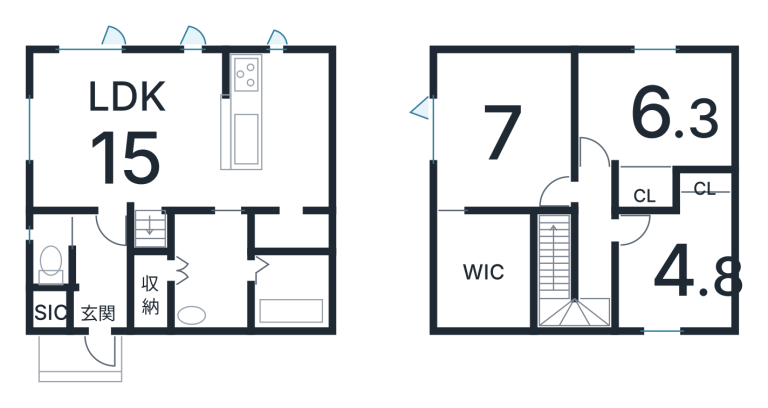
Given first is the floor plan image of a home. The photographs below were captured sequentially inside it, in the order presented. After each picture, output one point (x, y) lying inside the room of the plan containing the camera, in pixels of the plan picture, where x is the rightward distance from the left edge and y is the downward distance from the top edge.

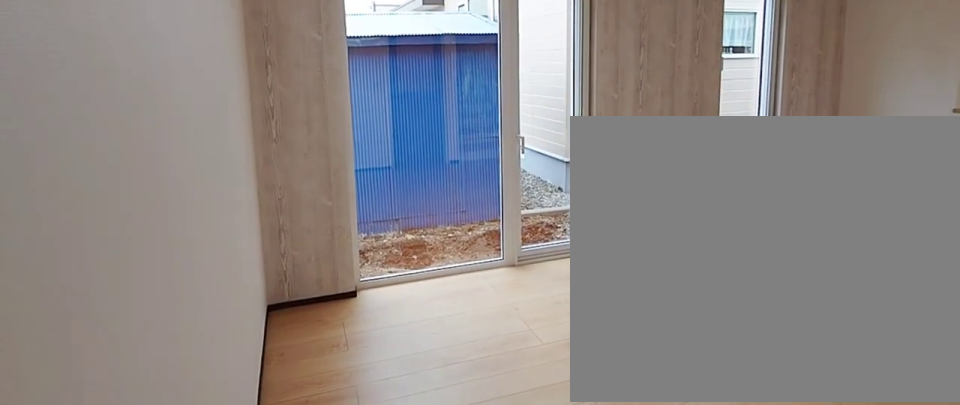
(132, 62)
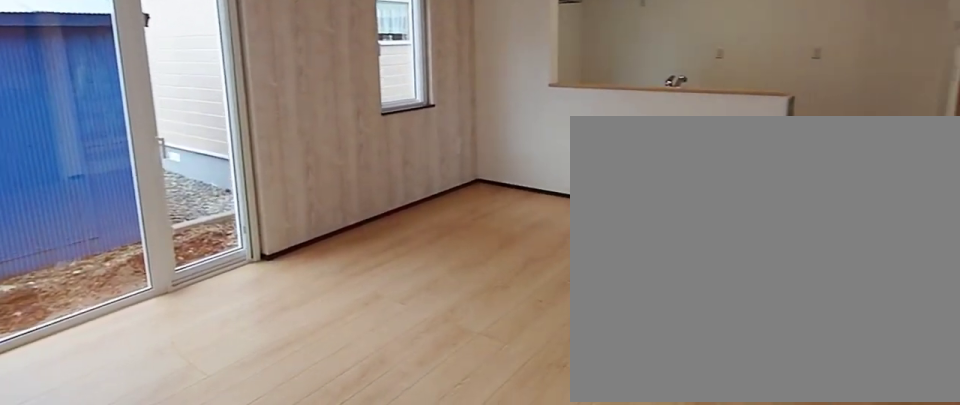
(132, 62)
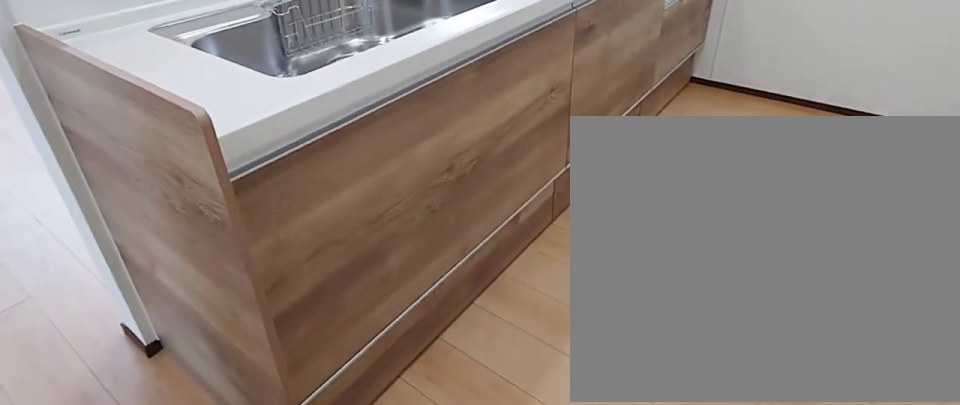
(290, 68)
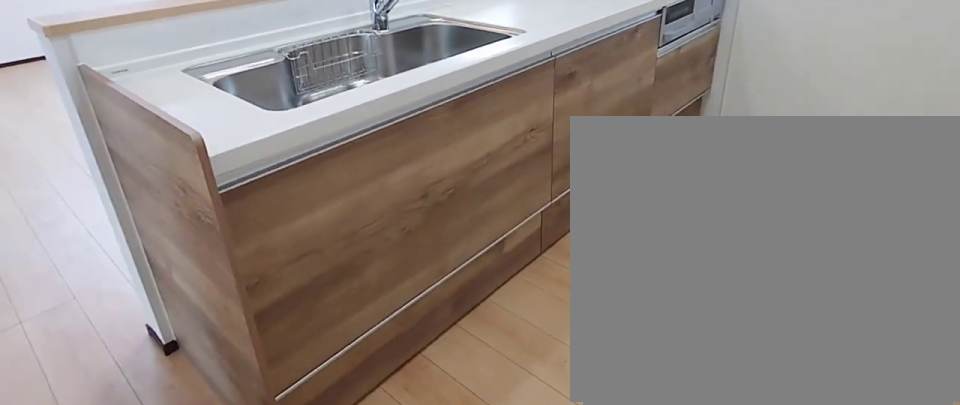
(290, 68)
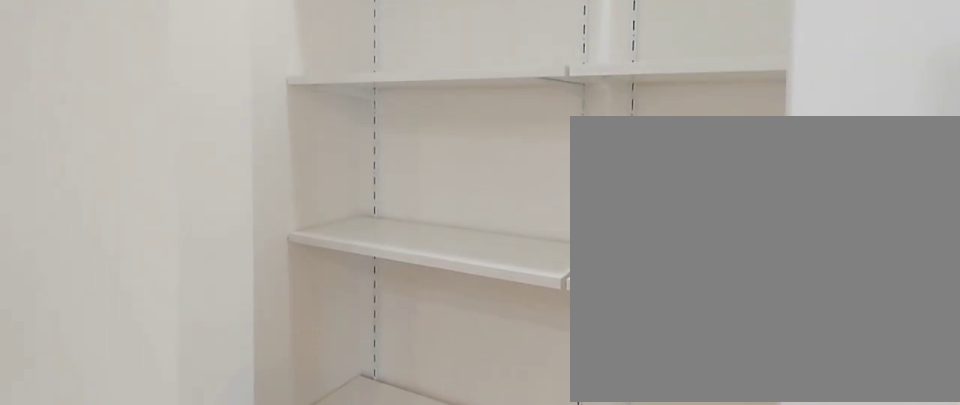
(291, 173)
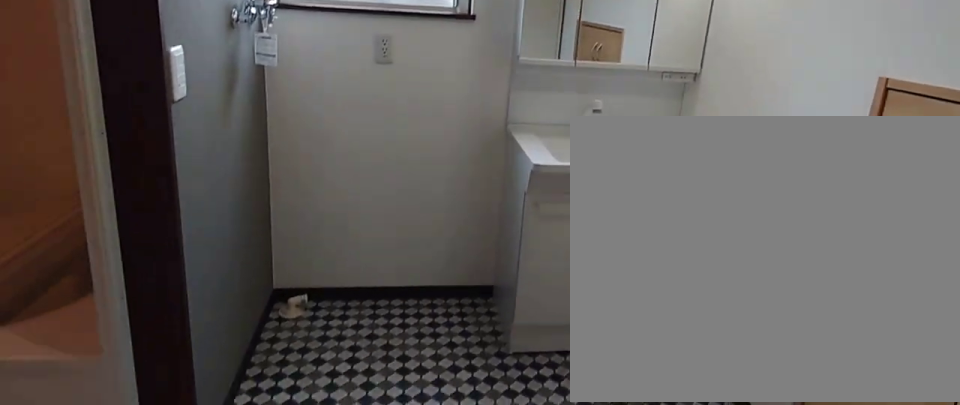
(209, 246)
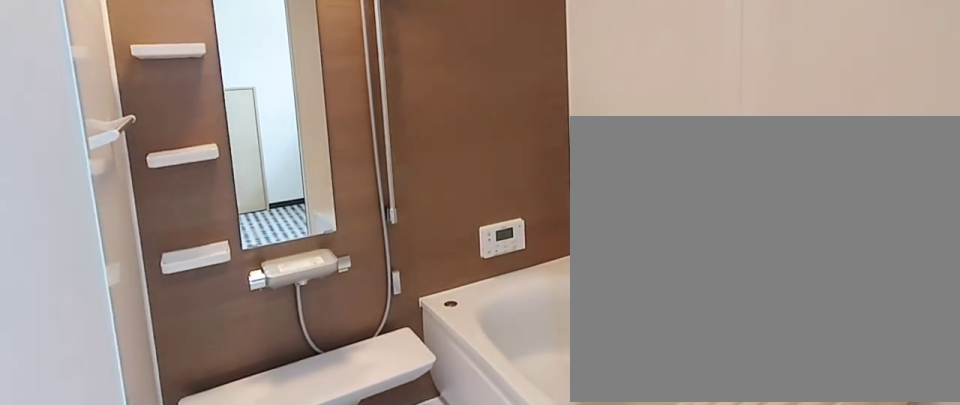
(292, 269)
